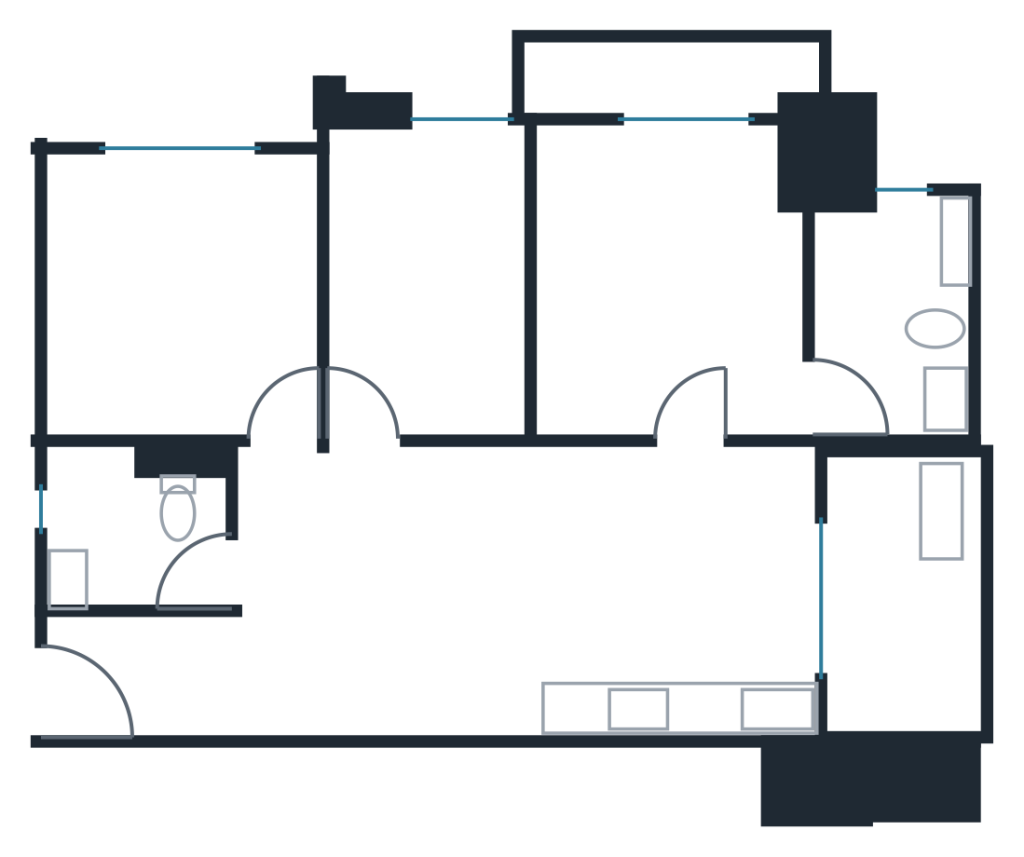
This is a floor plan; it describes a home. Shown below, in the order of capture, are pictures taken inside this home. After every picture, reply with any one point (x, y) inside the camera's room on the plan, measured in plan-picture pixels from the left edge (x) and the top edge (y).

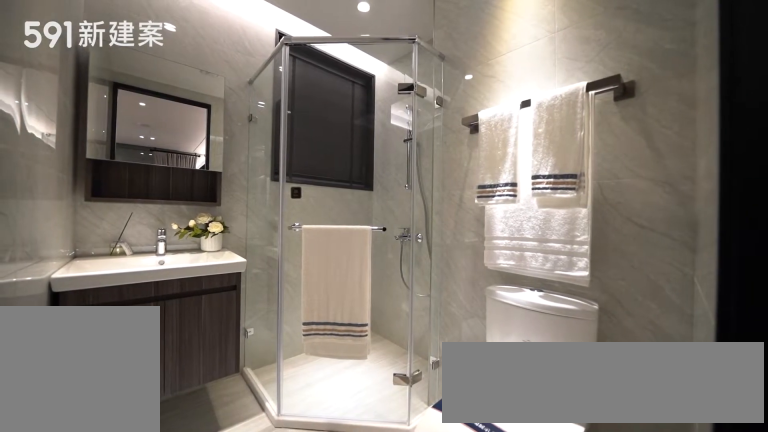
(133, 528)
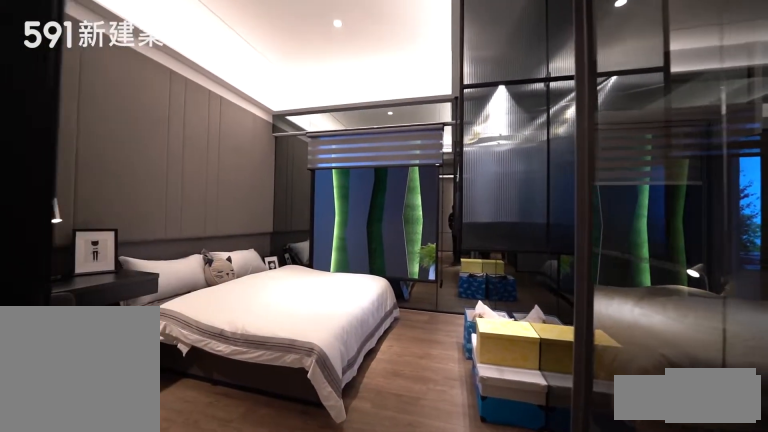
(175, 289)
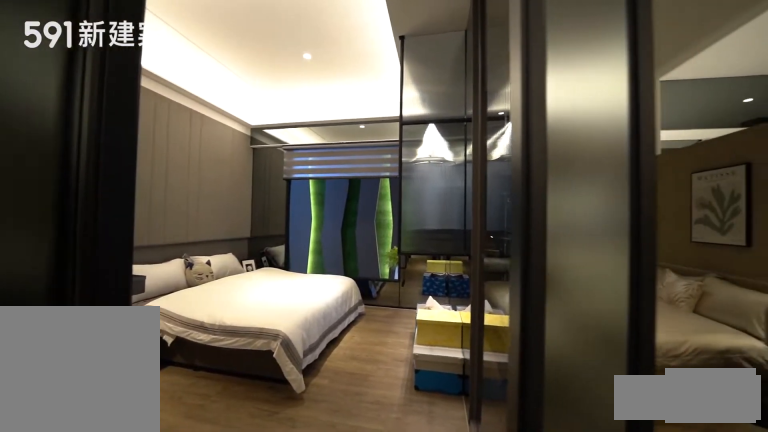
(175, 289)
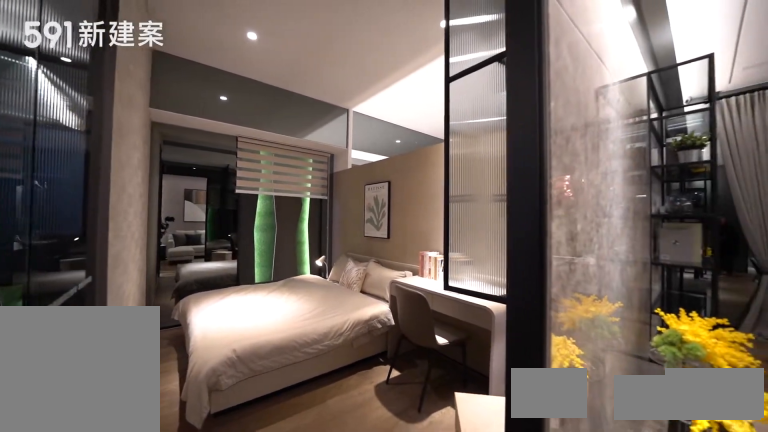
(433, 271)
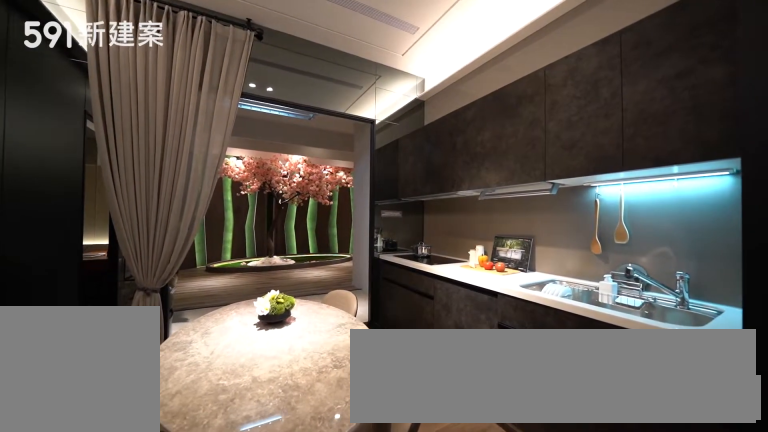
(681, 593)
